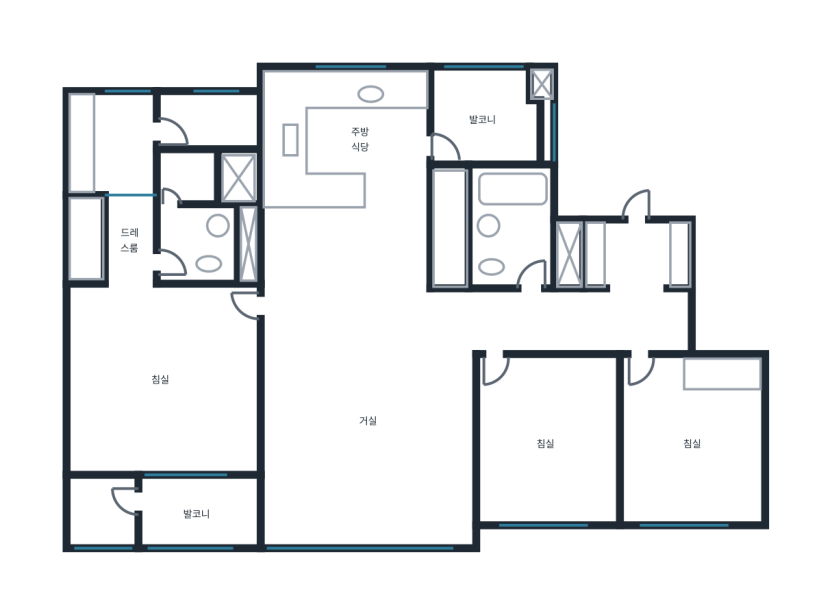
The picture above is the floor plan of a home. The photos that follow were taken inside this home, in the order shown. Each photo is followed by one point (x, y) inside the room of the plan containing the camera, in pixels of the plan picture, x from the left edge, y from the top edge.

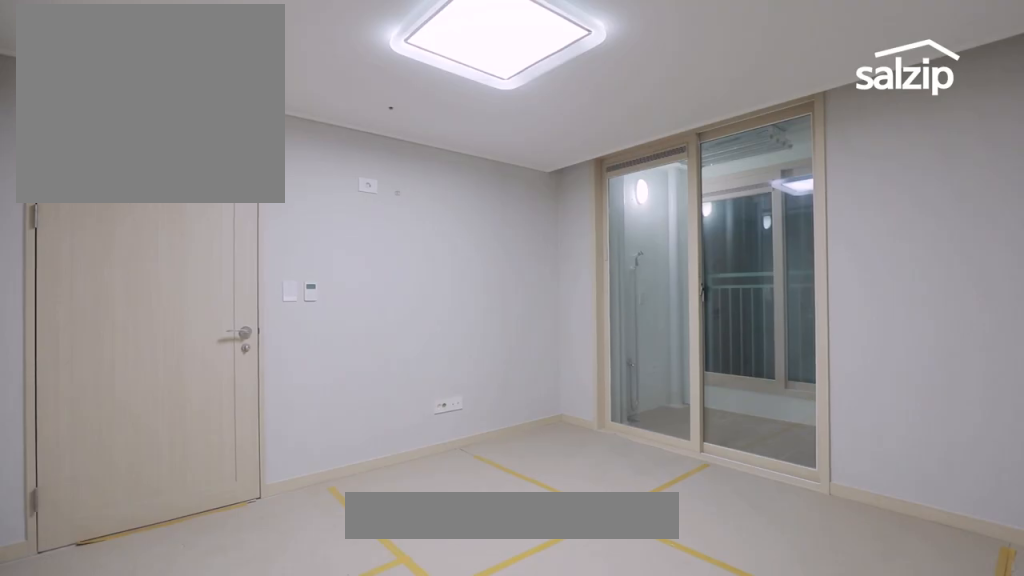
(163, 378)
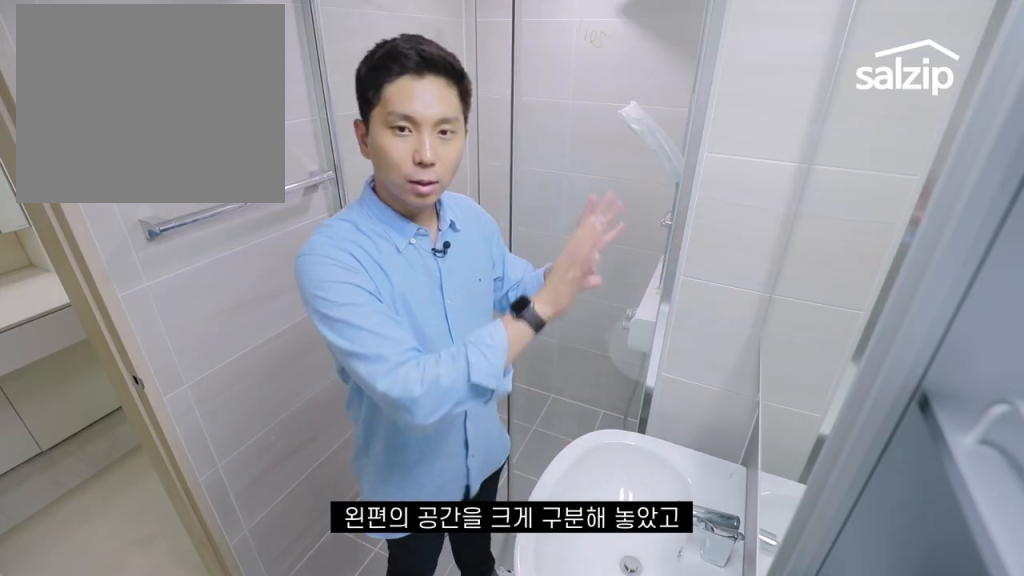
(208, 218)
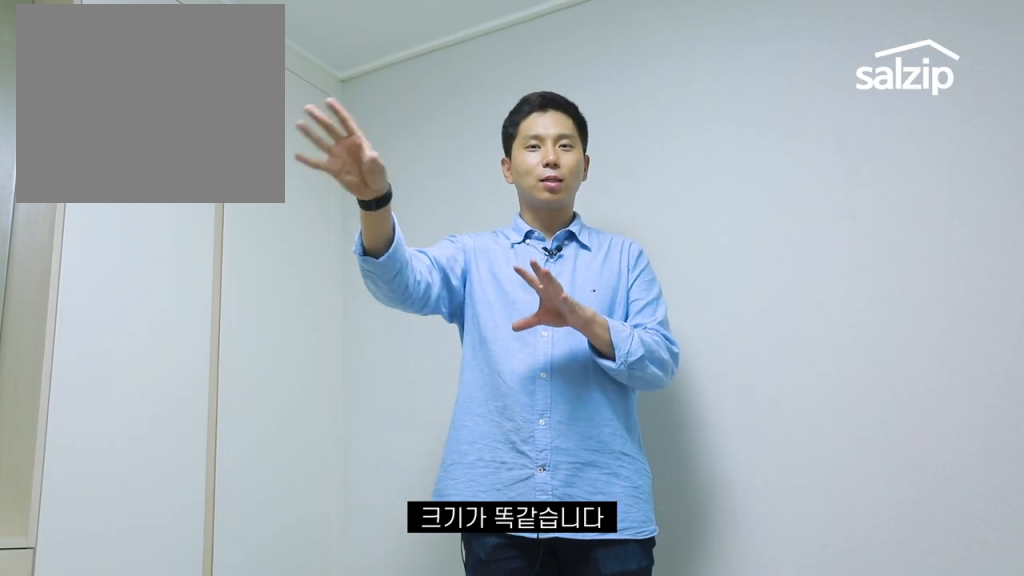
(691, 424)
